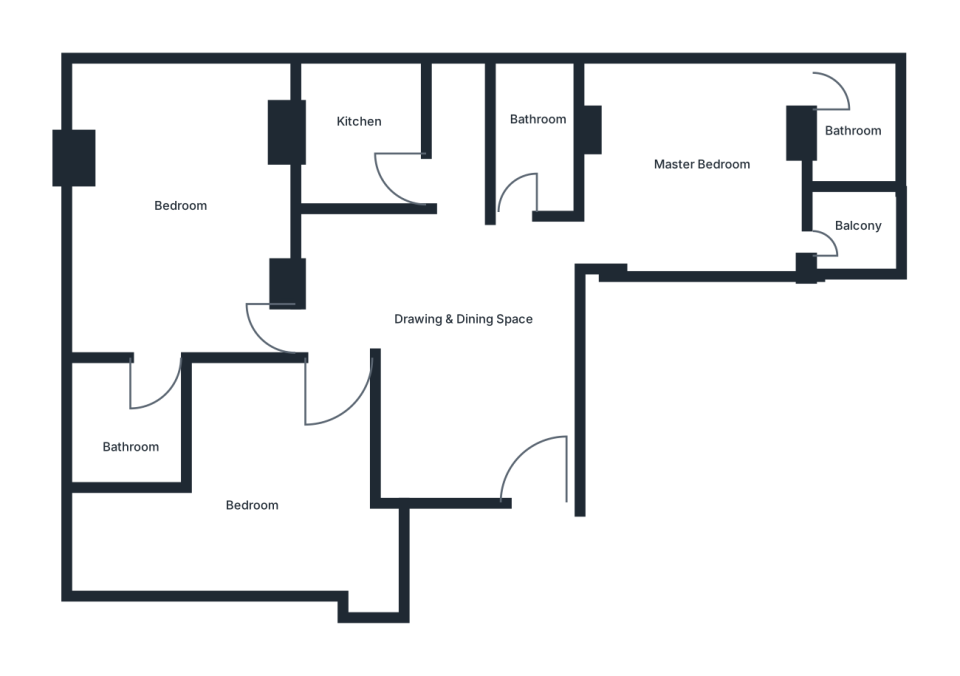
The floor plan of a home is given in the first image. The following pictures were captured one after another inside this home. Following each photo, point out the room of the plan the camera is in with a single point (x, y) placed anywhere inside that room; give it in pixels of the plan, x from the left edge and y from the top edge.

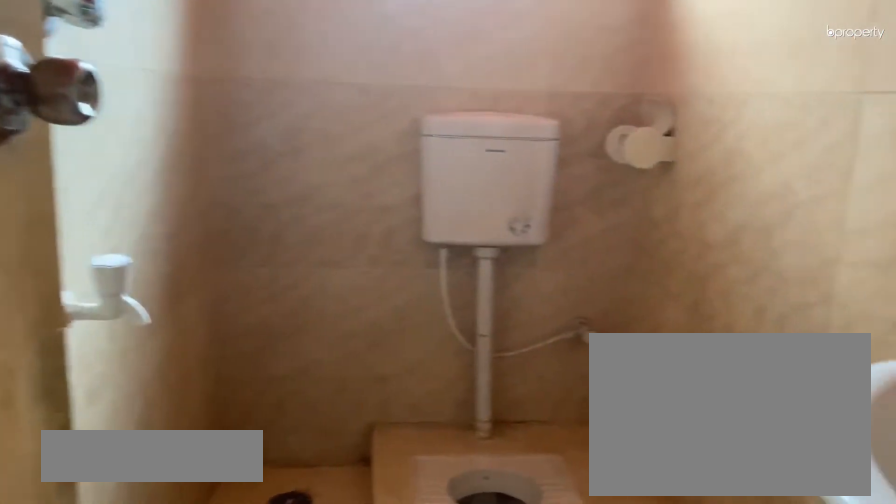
(532, 133)
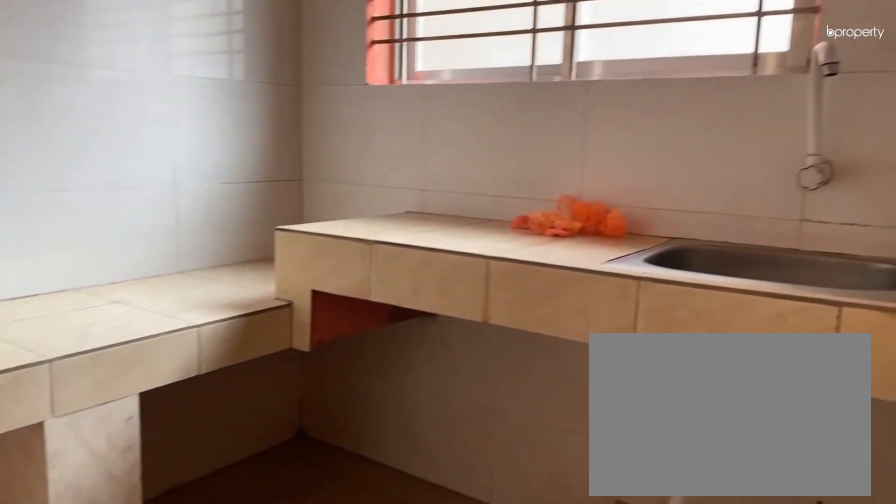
(369, 143)
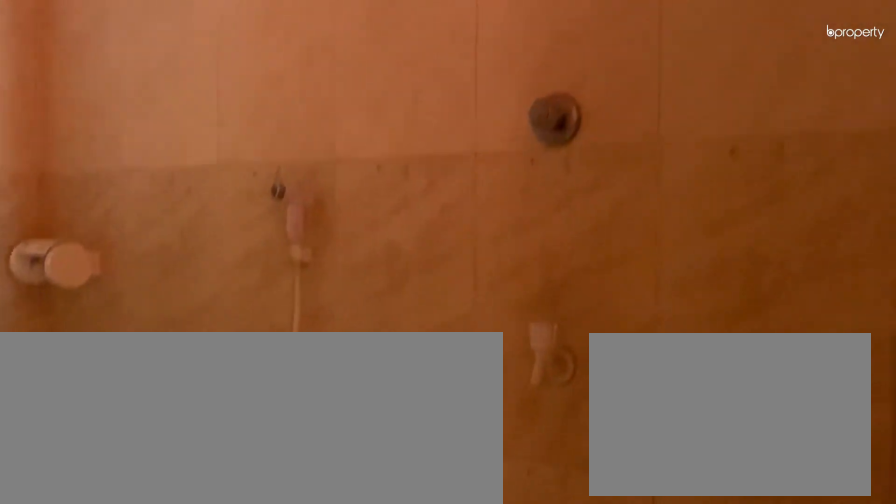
(144, 449)
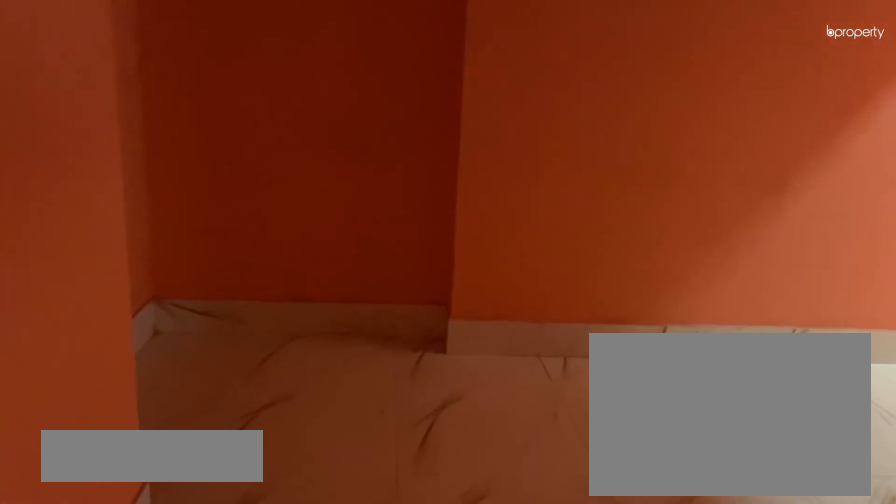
(308, 456)
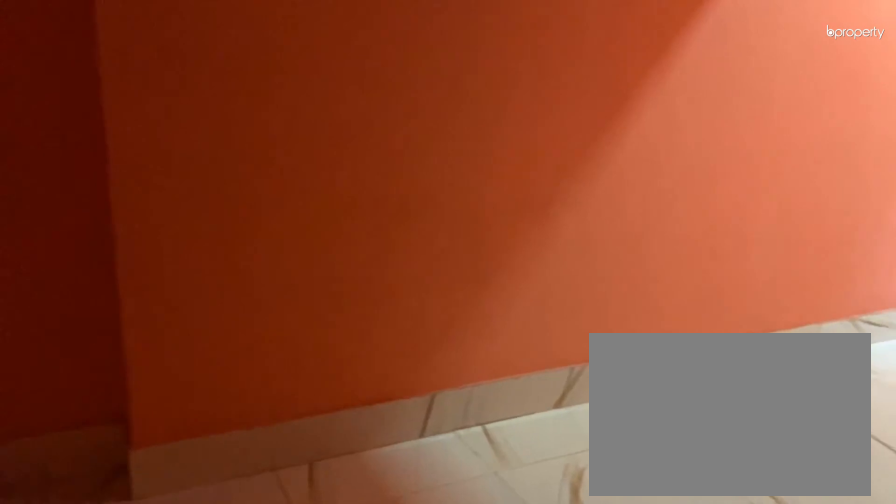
(308, 456)
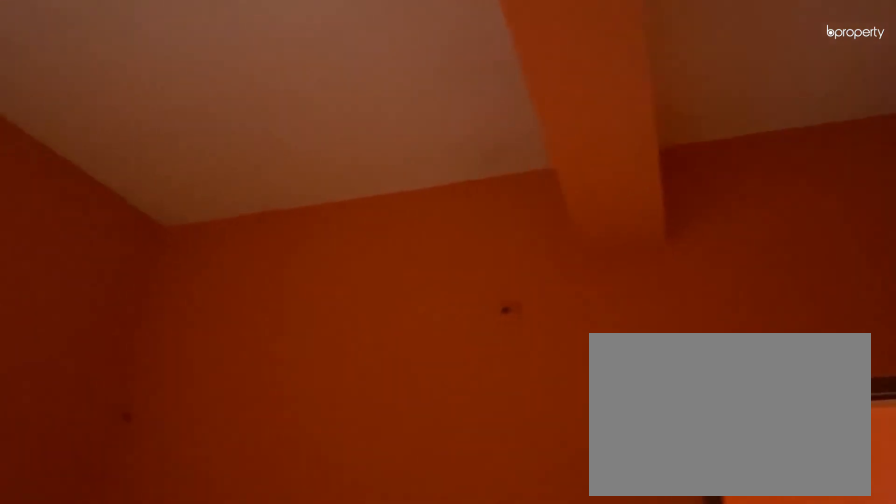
(294, 467)
